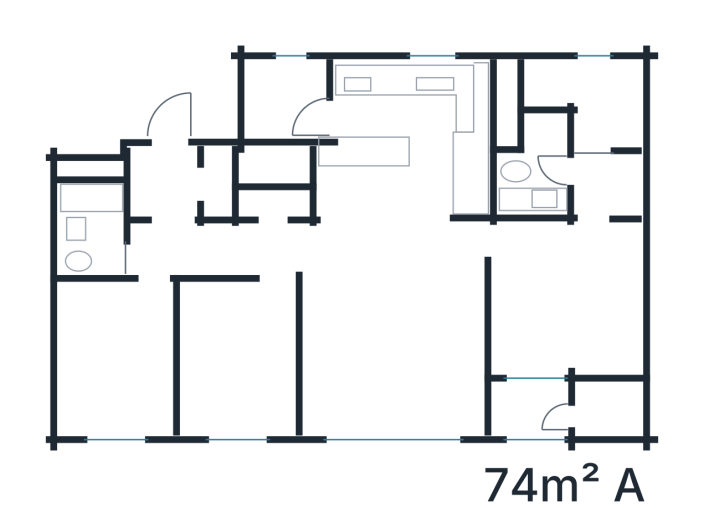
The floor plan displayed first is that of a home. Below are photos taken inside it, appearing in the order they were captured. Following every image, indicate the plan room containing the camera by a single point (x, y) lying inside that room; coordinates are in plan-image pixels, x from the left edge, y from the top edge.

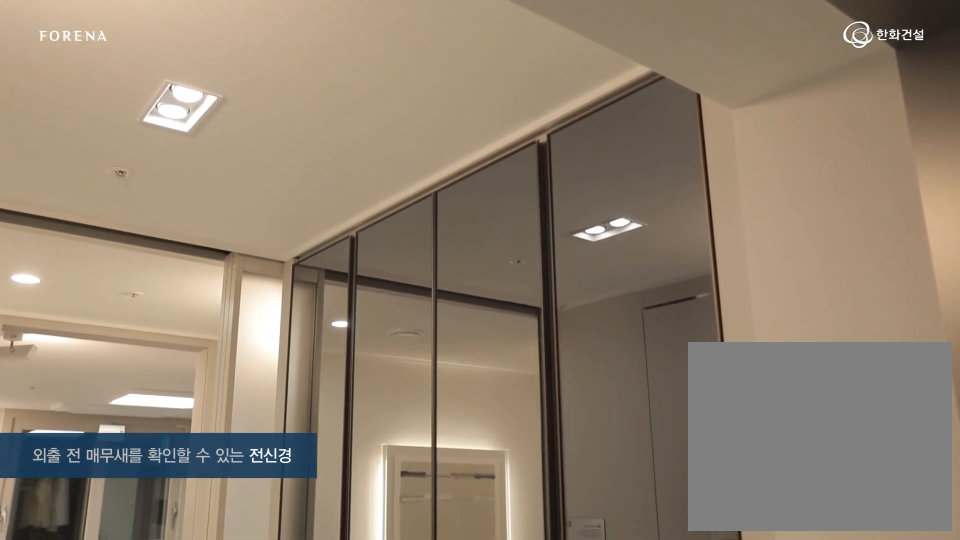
(172, 180)
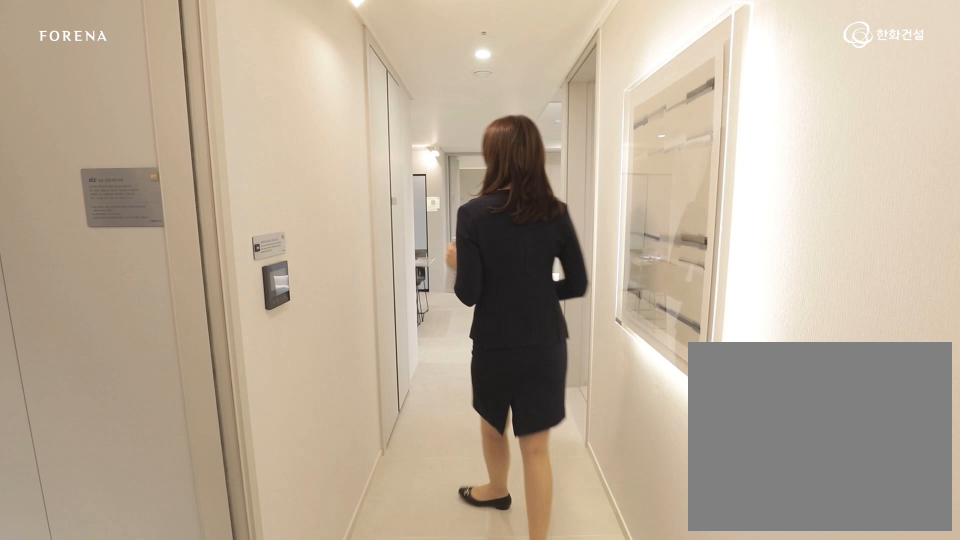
(251, 249)
